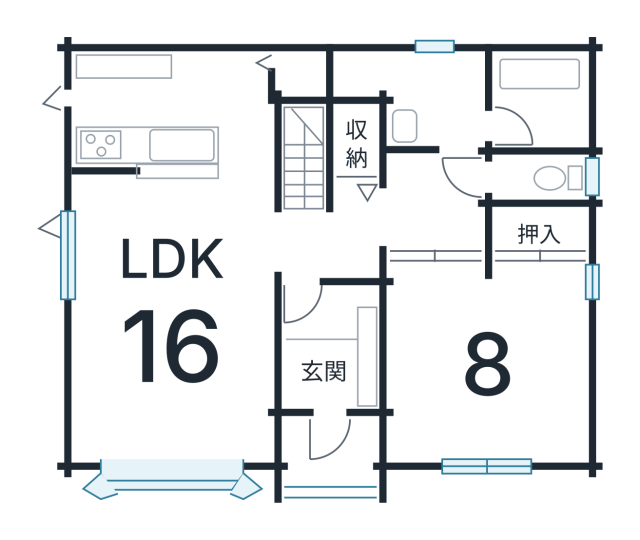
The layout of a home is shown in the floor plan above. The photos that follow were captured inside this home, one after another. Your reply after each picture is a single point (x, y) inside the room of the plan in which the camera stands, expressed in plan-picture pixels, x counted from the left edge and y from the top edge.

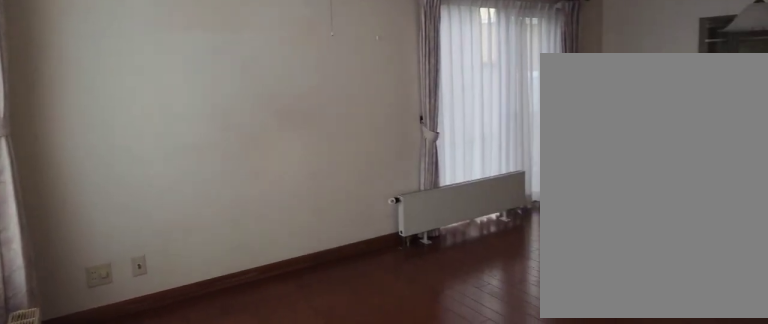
(188, 342)
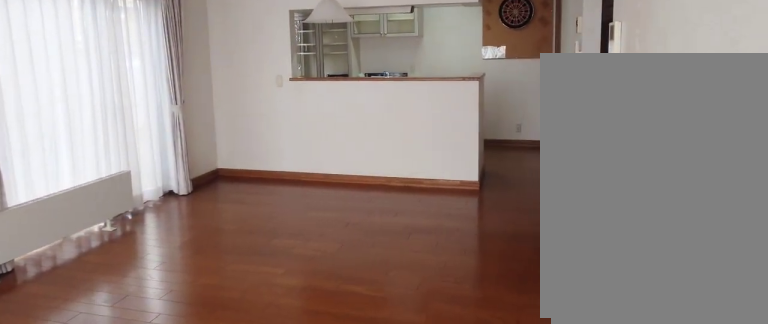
(188, 342)
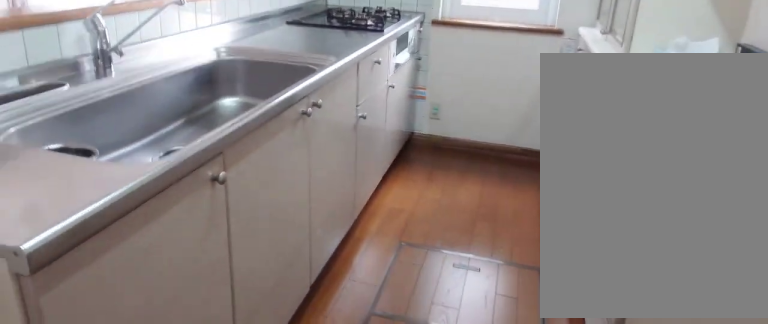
(160, 102)
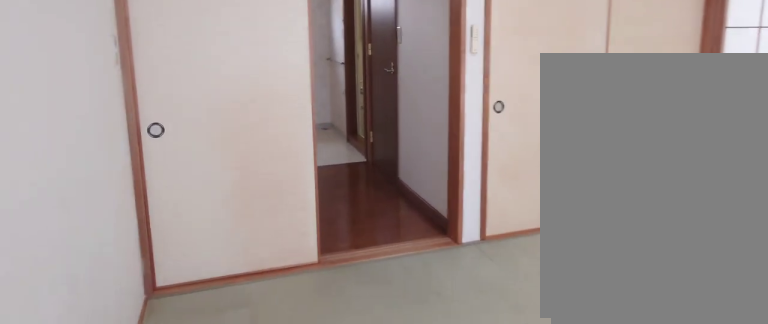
(486, 367)
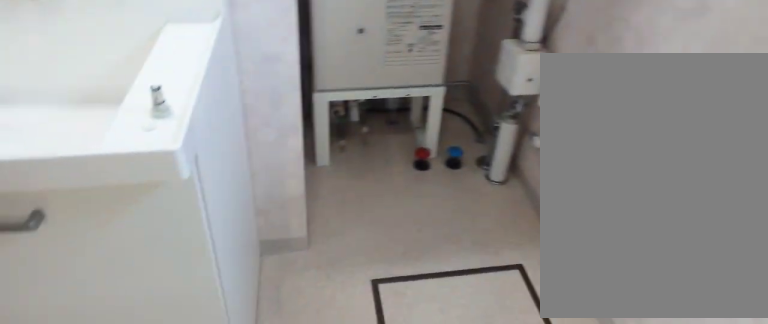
(427, 106)
